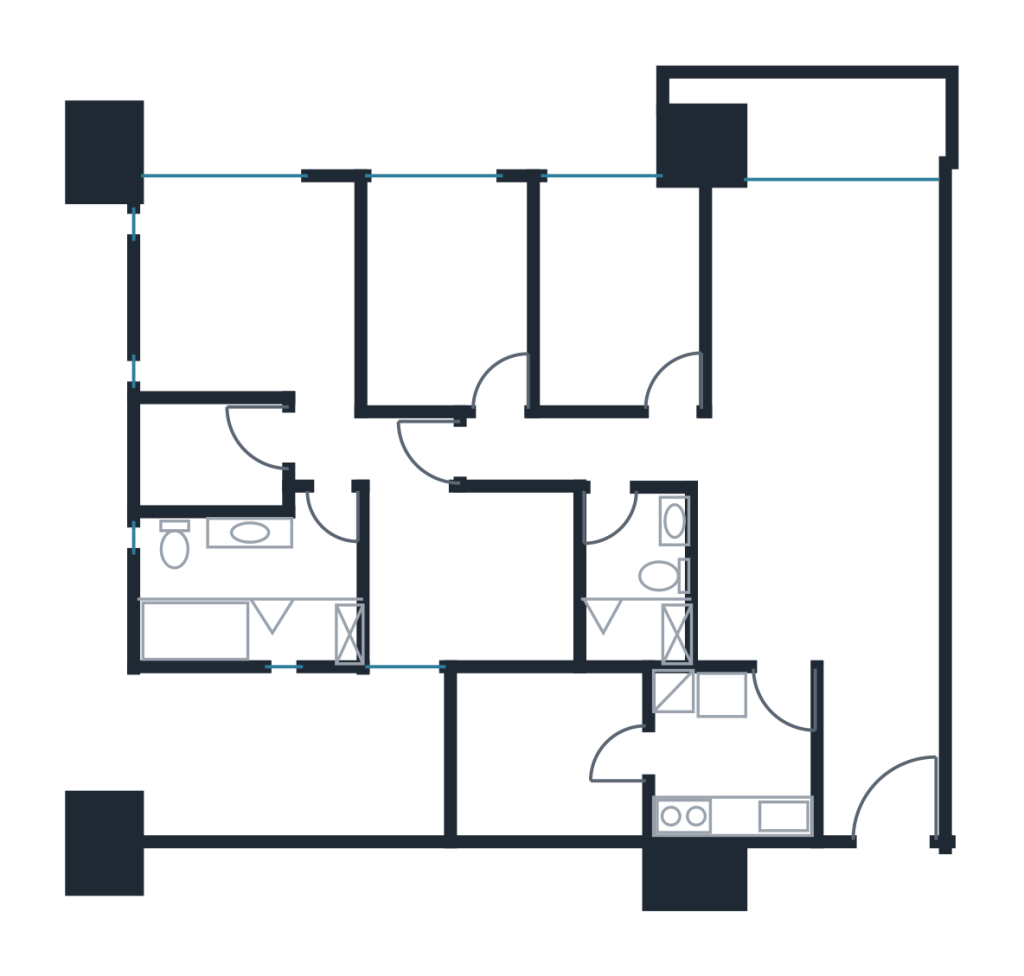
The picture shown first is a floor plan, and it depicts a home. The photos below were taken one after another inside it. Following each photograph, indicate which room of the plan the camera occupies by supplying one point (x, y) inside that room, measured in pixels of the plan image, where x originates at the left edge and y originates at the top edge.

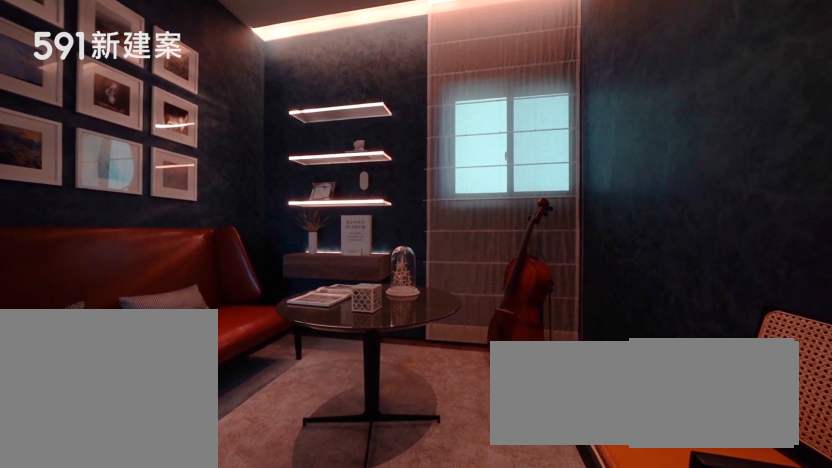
(479, 579)
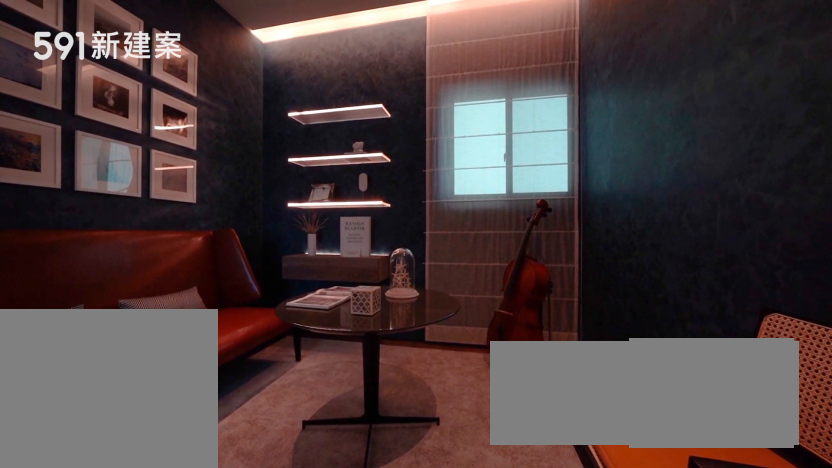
(479, 579)
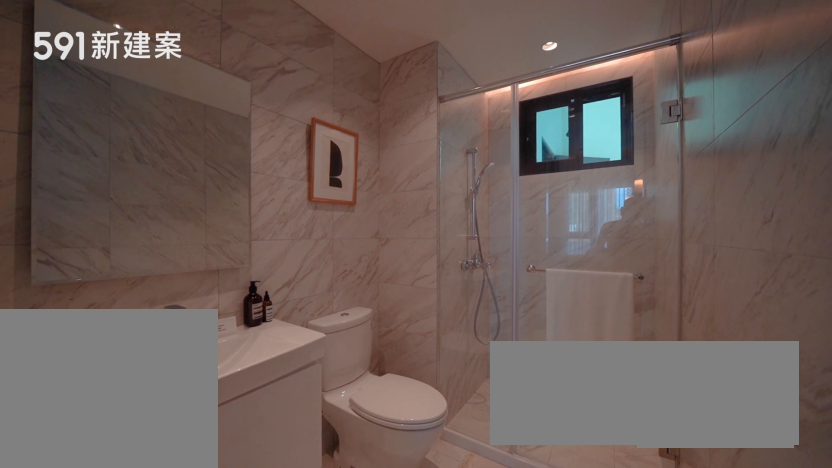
(632, 585)
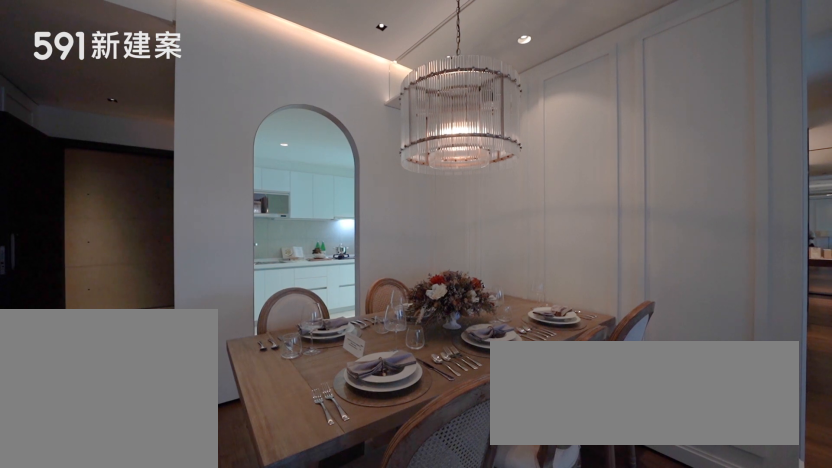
(814, 576)
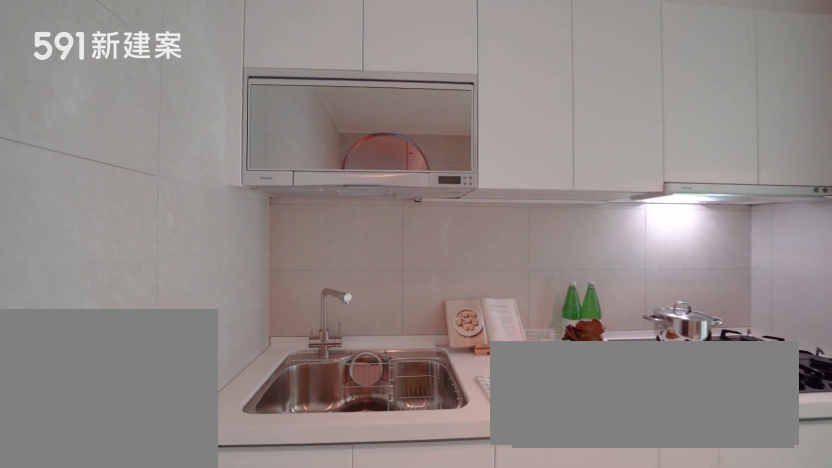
(728, 756)
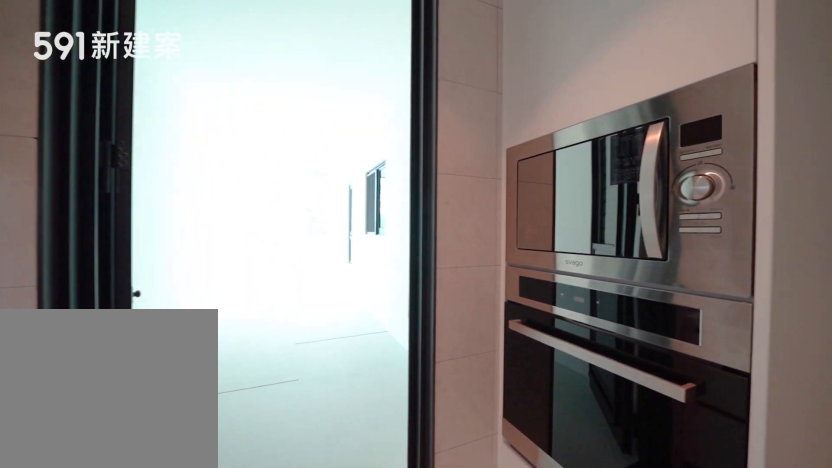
(728, 756)
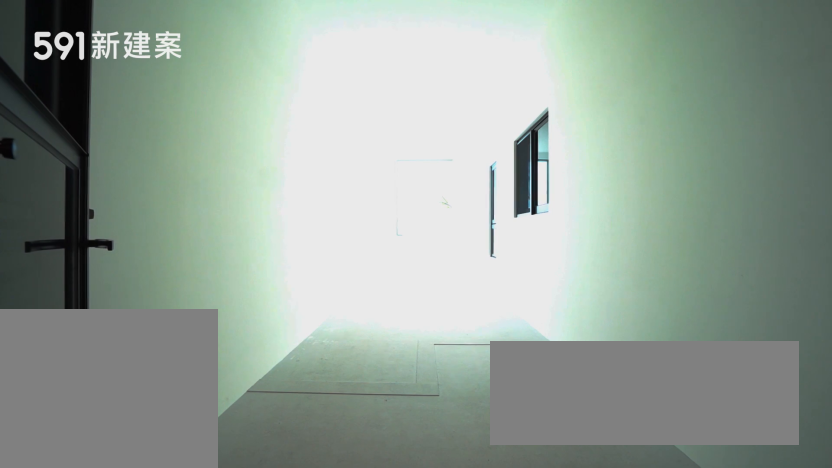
(554, 747)
